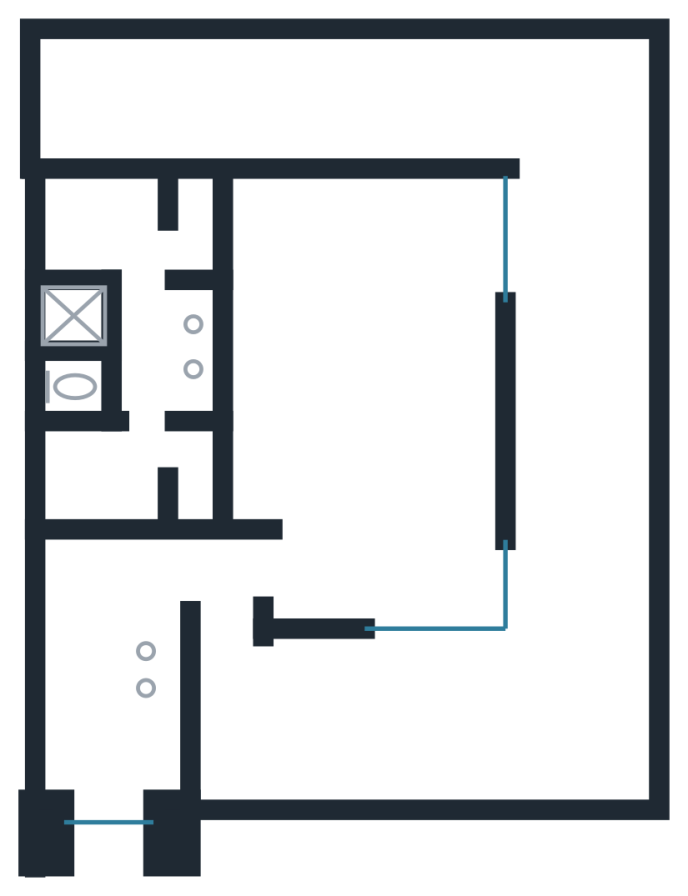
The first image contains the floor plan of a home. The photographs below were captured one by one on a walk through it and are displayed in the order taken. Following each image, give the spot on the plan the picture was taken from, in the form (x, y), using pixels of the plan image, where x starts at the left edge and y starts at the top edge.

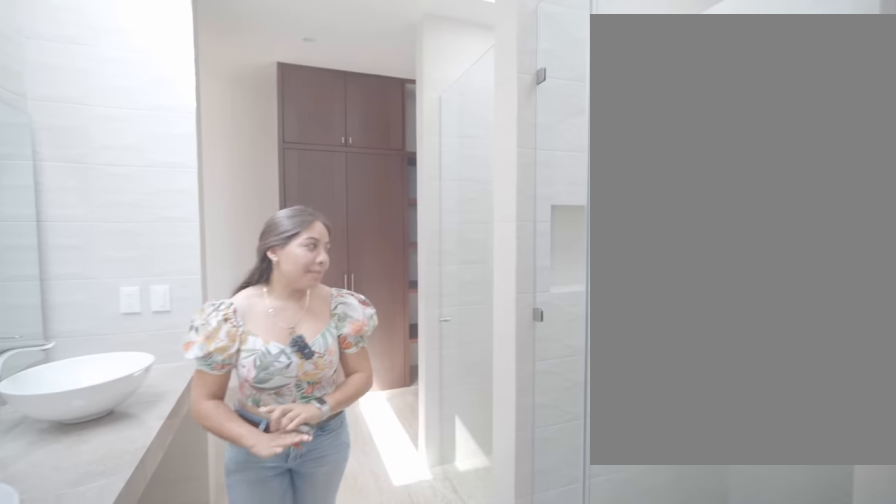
(164, 252)
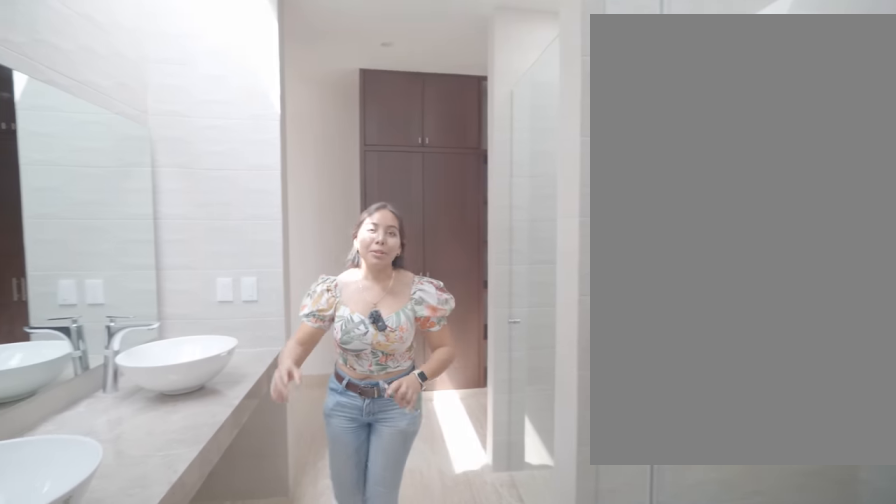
(156, 301)
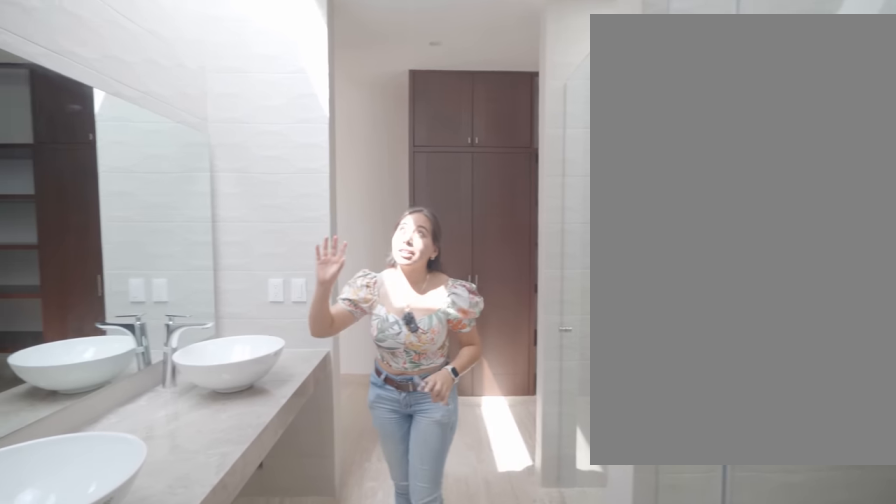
(154, 329)
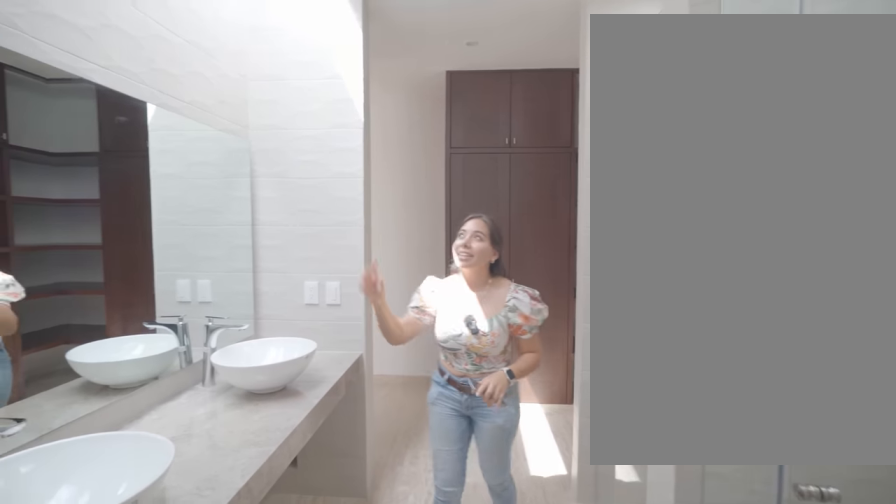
(153, 329)
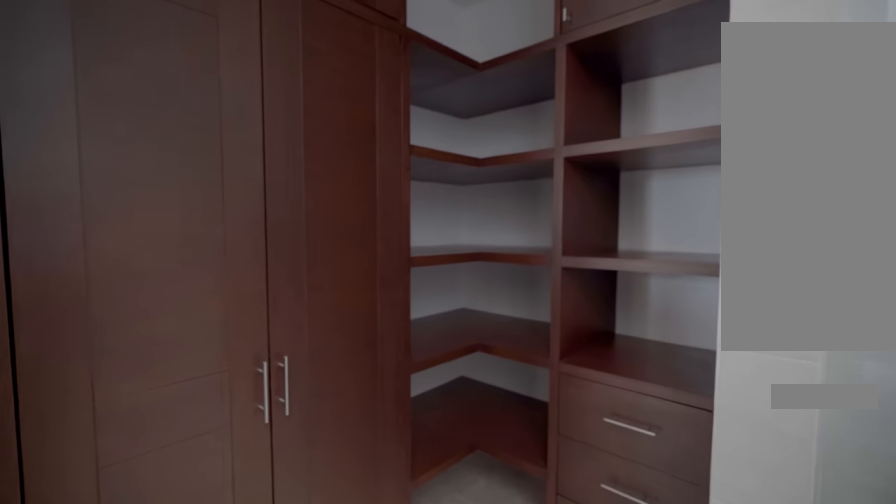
(139, 438)
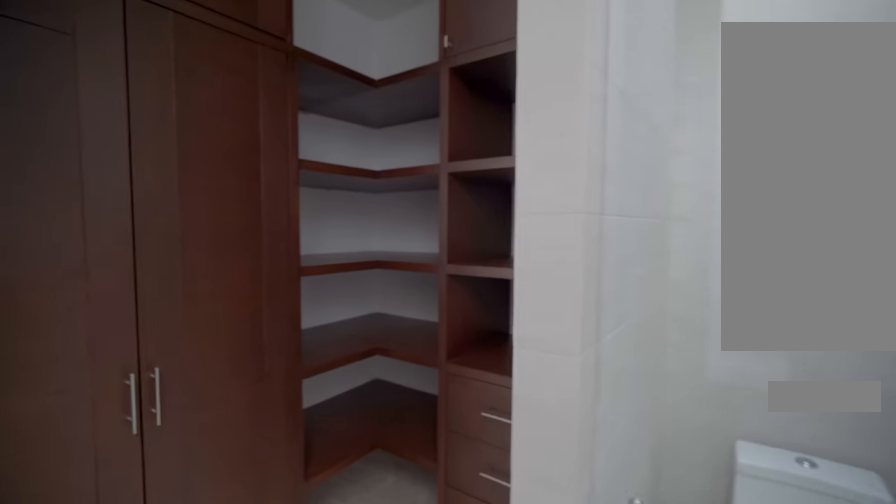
(142, 437)
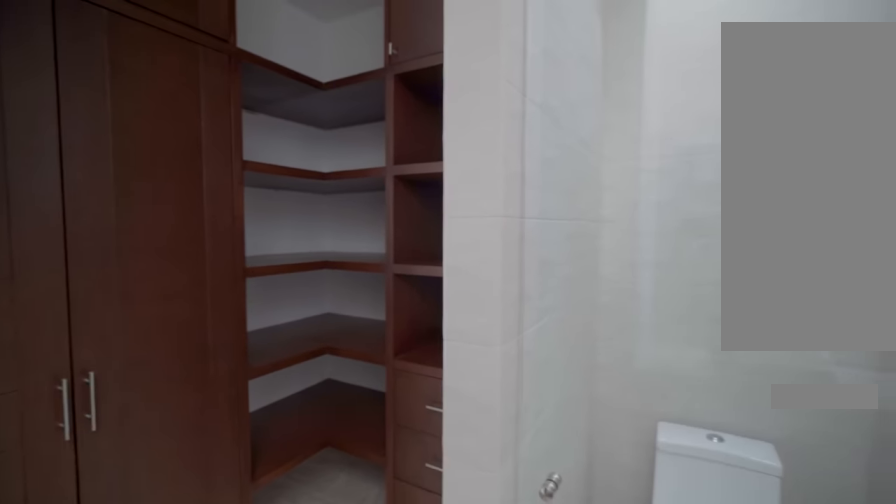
(142, 437)
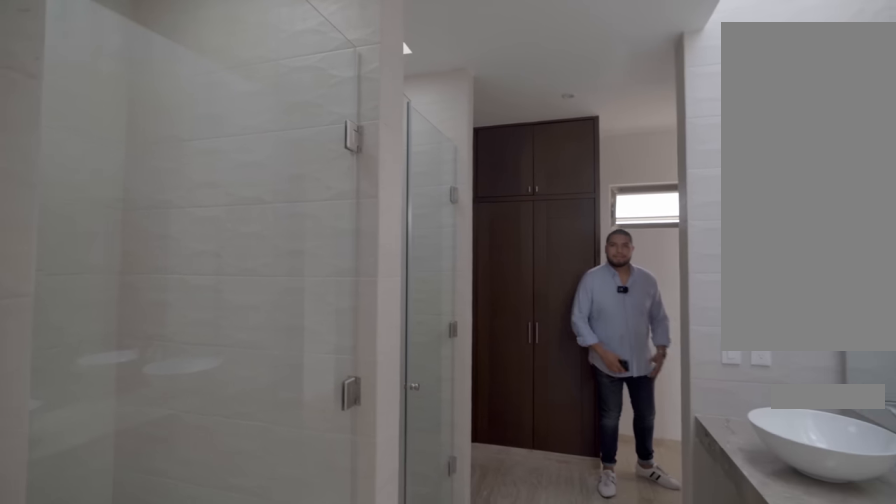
(154, 419)
